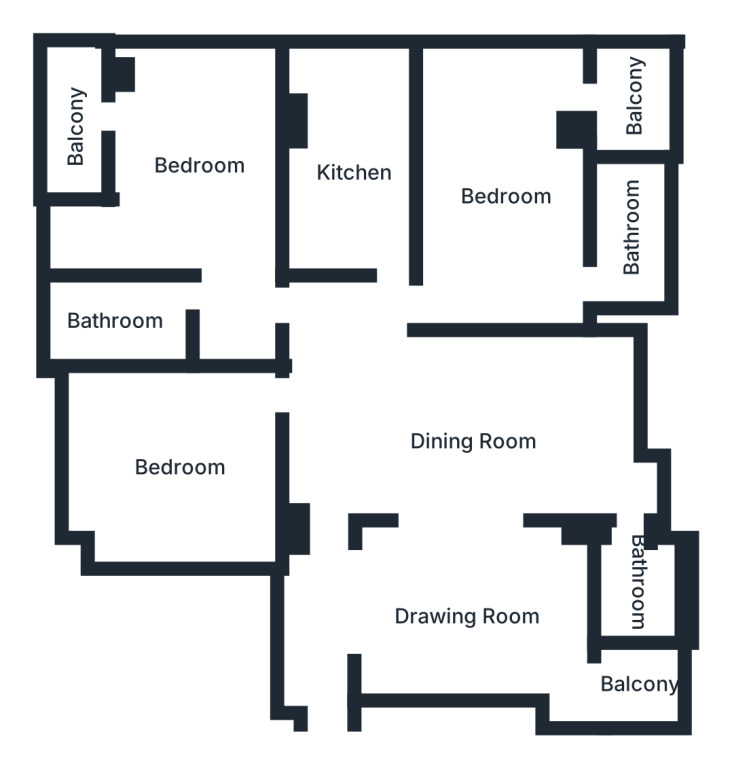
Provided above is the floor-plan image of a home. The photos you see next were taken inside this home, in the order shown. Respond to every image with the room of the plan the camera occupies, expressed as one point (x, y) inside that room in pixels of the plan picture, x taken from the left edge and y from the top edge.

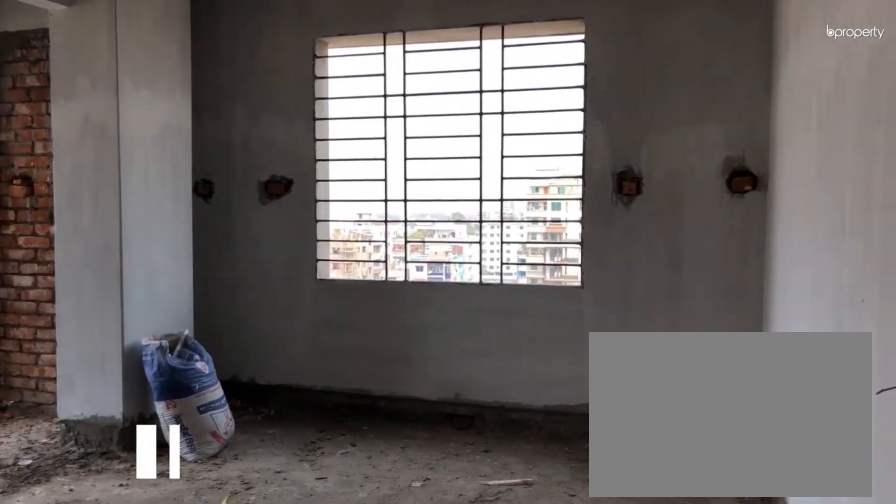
(203, 165)
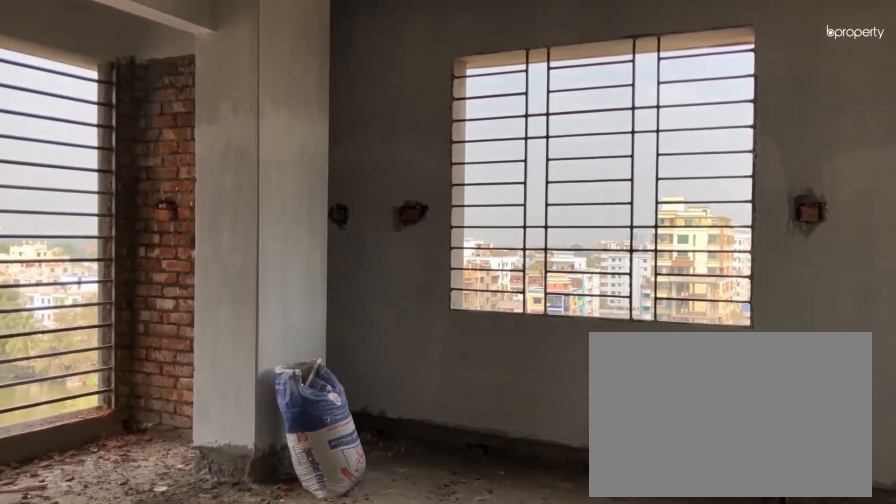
(203, 165)
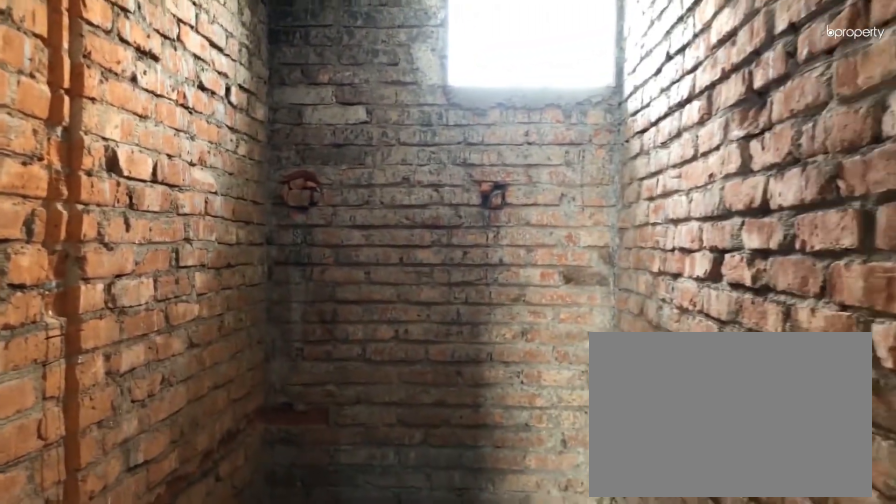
(127, 320)
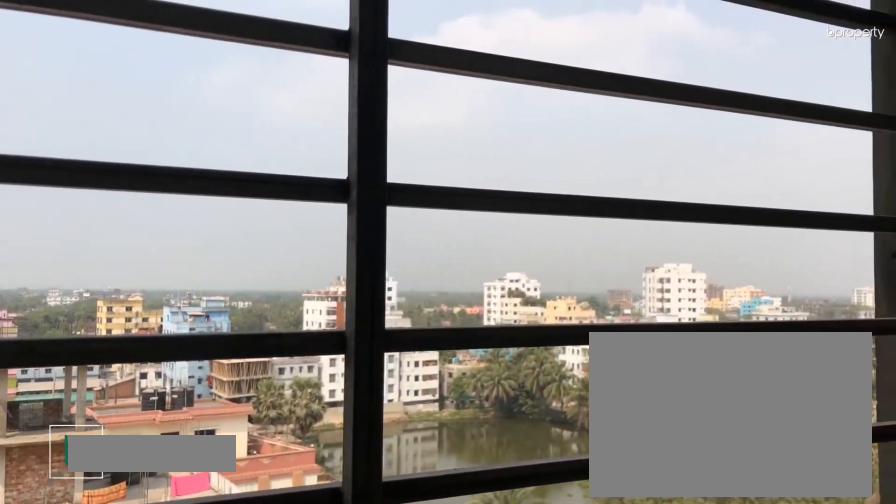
(78, 103)
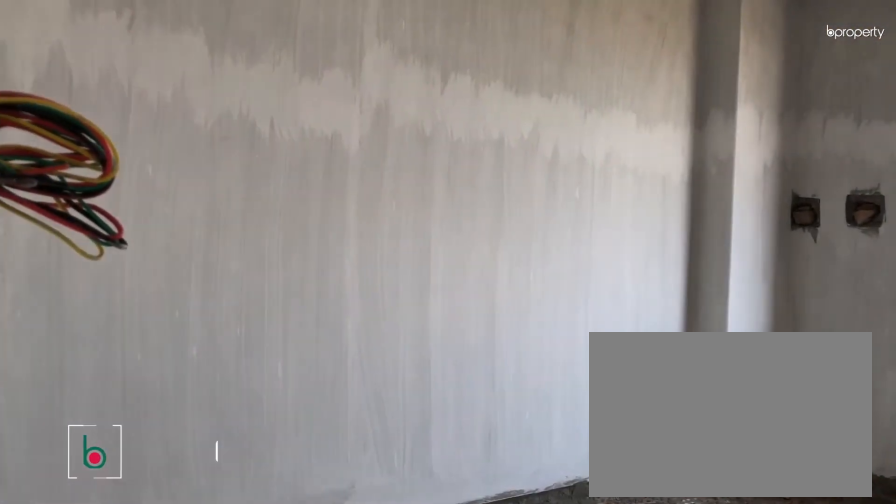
(200, 466)
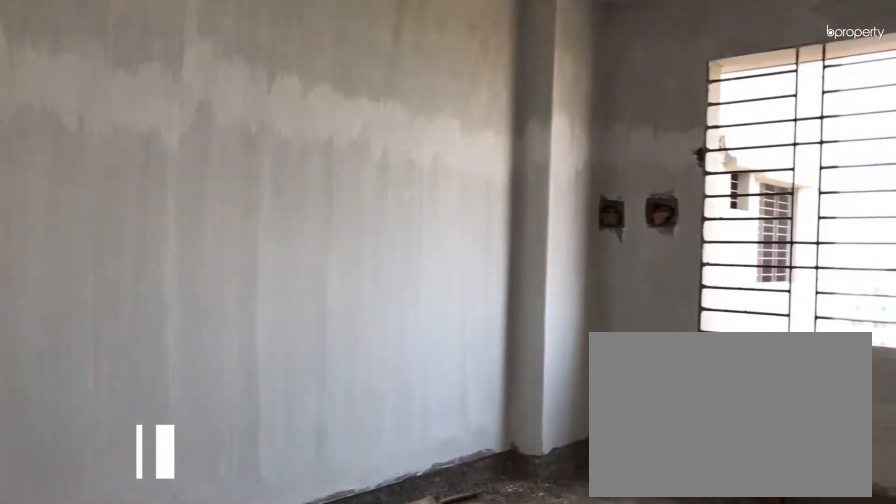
(200, 466)
